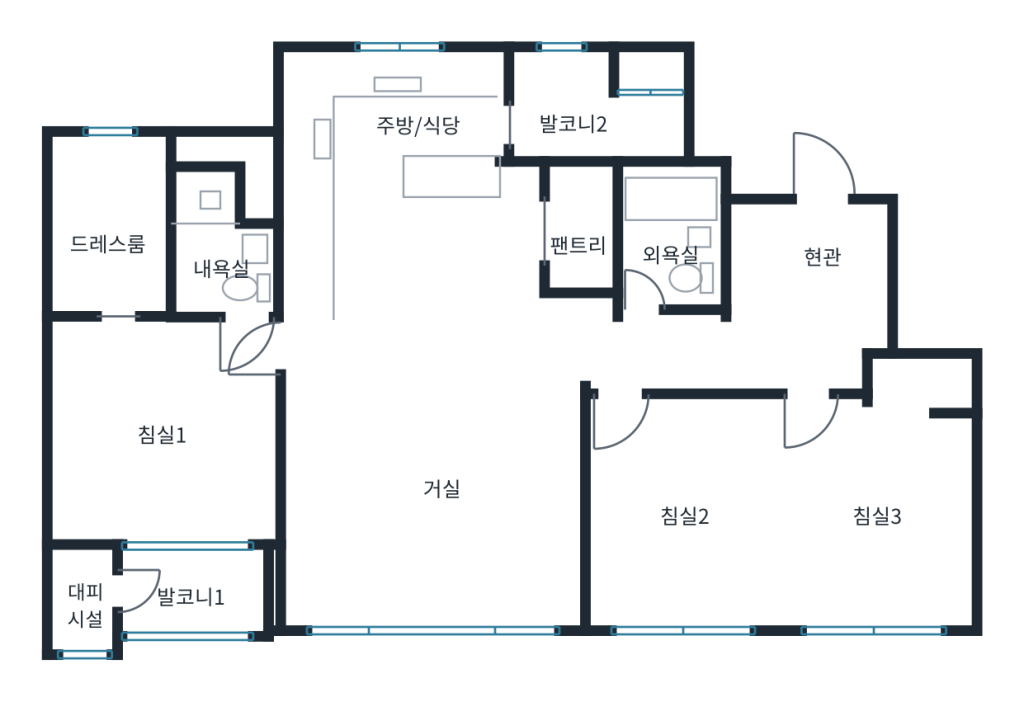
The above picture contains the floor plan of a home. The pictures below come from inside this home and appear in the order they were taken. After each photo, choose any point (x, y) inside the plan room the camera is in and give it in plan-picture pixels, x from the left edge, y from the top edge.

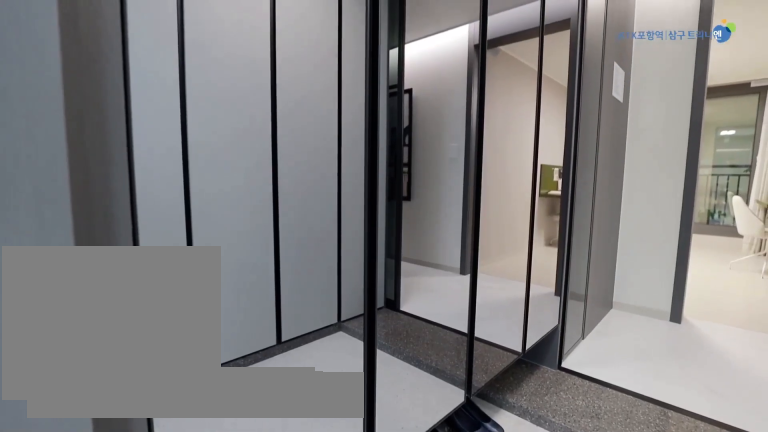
(805, 265)
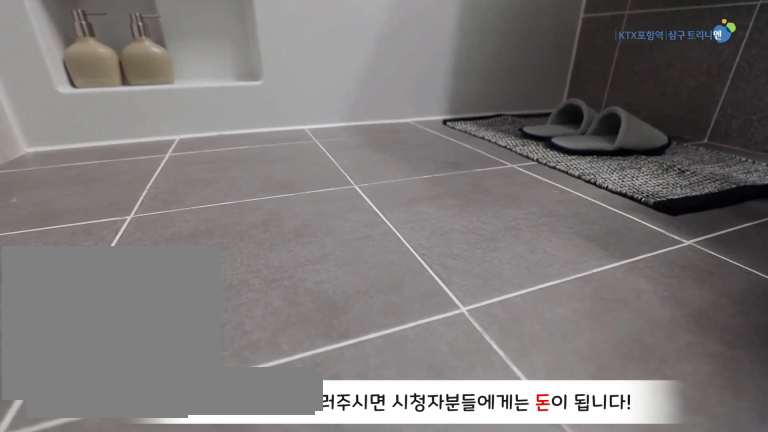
(667, 242)
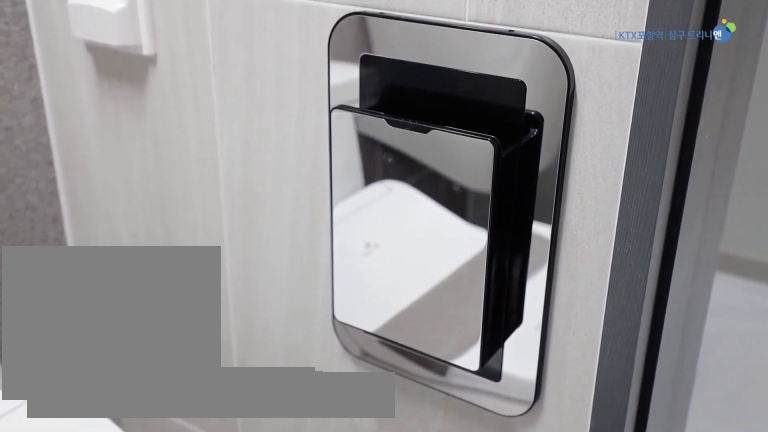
(669, 243)
